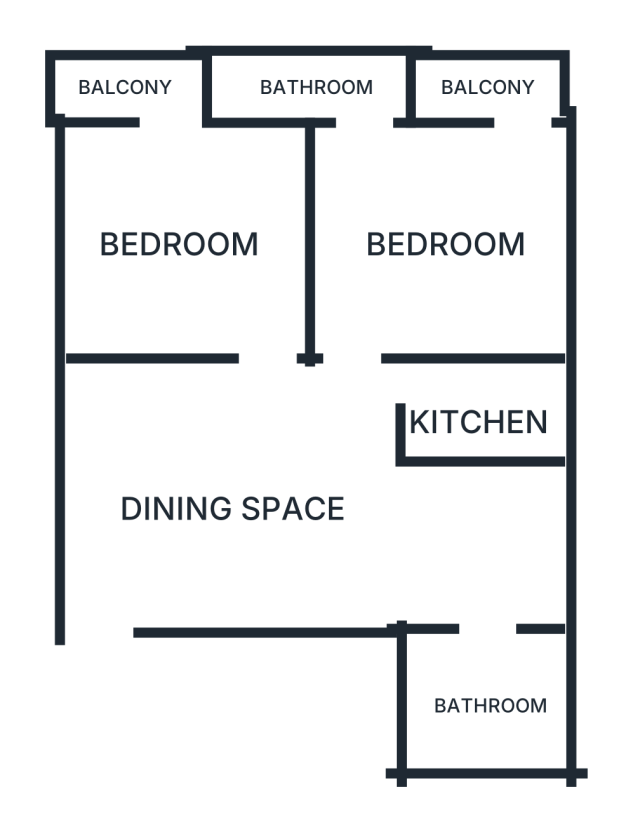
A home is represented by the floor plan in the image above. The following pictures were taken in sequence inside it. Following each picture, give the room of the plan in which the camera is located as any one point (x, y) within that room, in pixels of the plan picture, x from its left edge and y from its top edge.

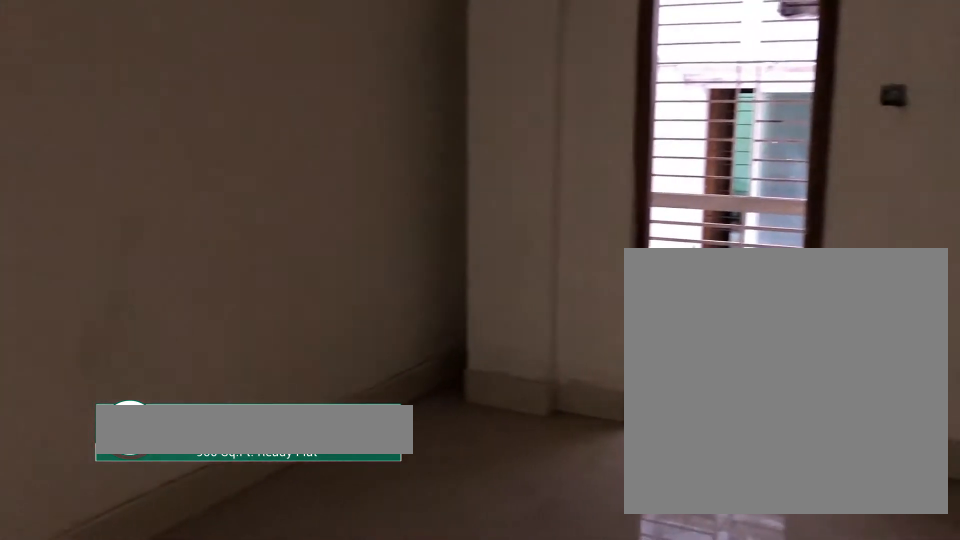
(185, 250)
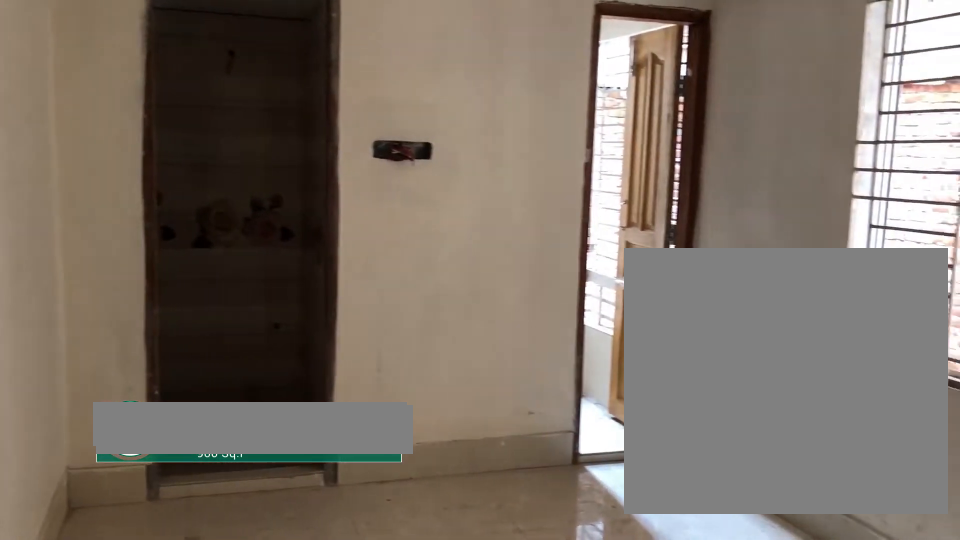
(451, 250)
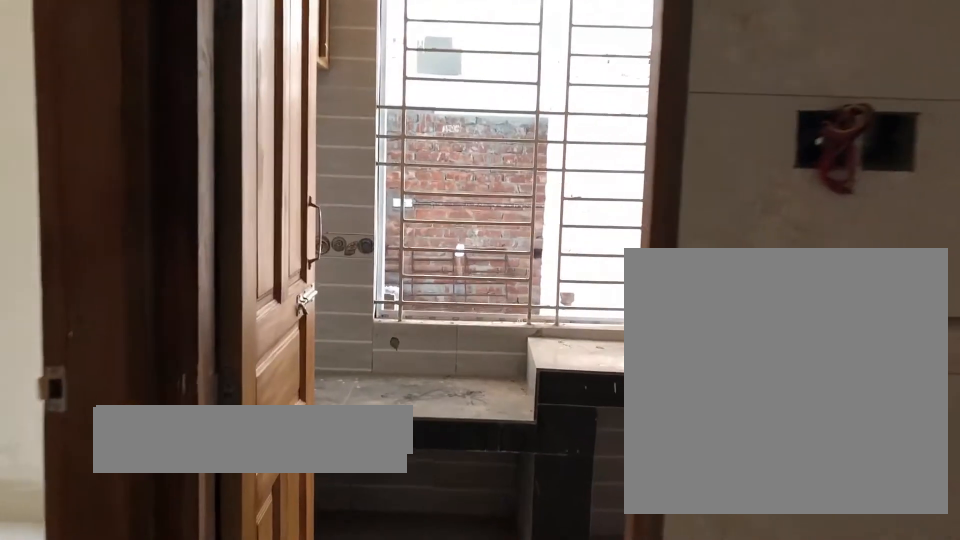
(476, 417)
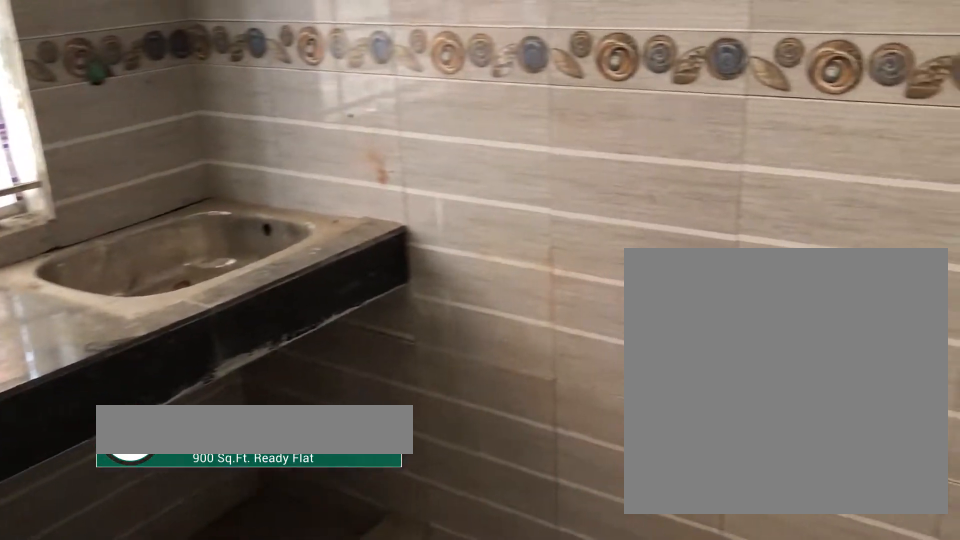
(477, 418)
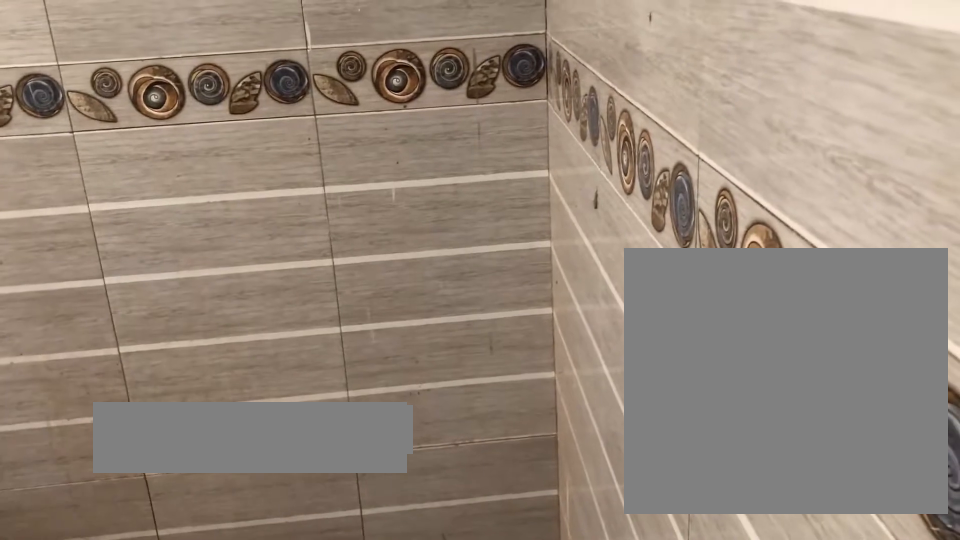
(477, 418)
